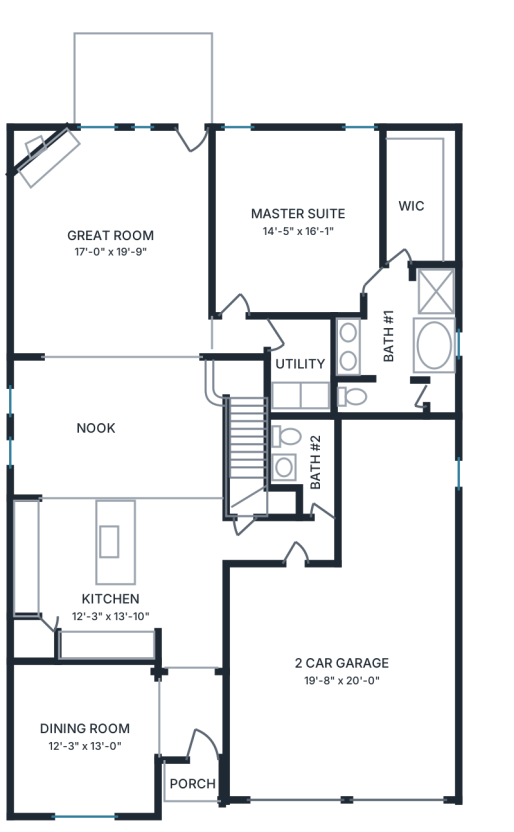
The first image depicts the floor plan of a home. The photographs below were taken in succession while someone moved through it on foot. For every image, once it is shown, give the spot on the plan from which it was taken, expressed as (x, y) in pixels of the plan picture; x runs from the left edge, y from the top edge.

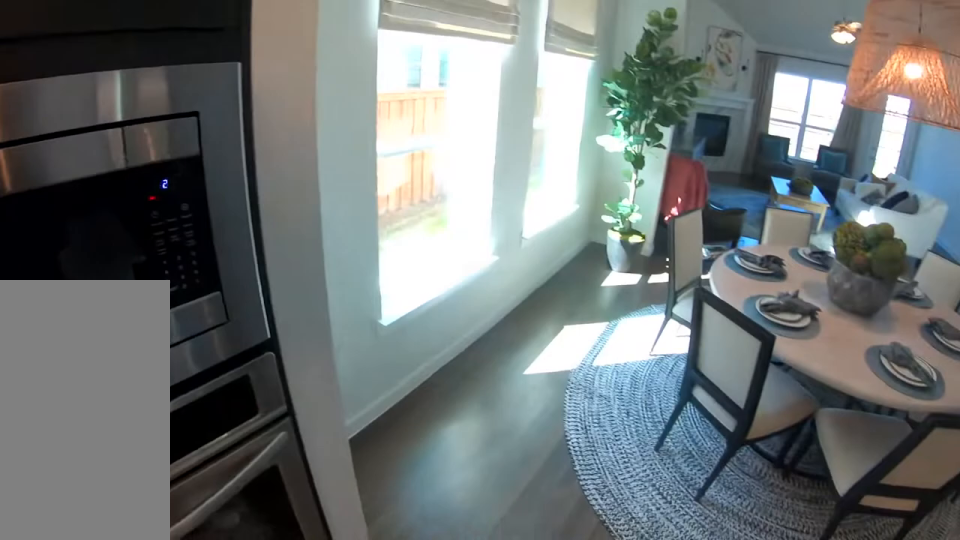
(77, 532)
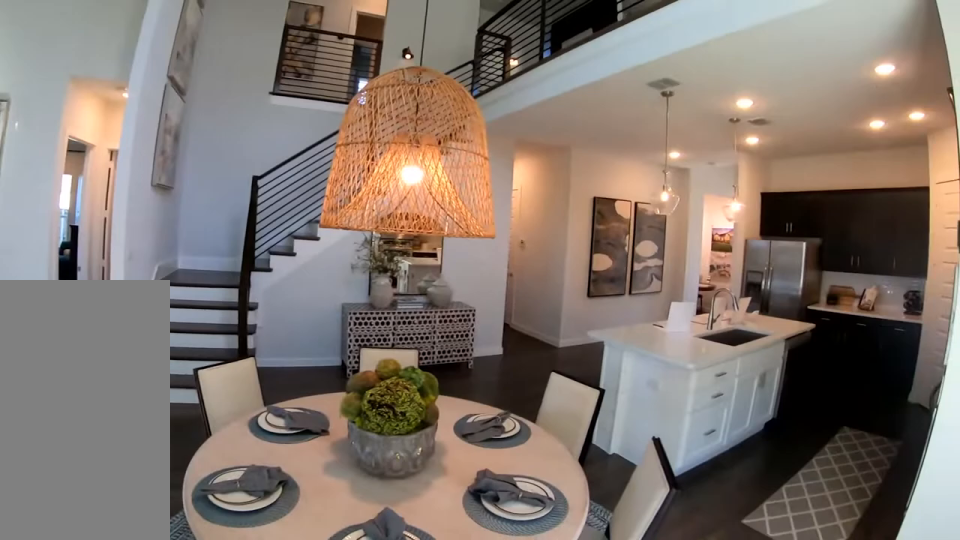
(77, 416)
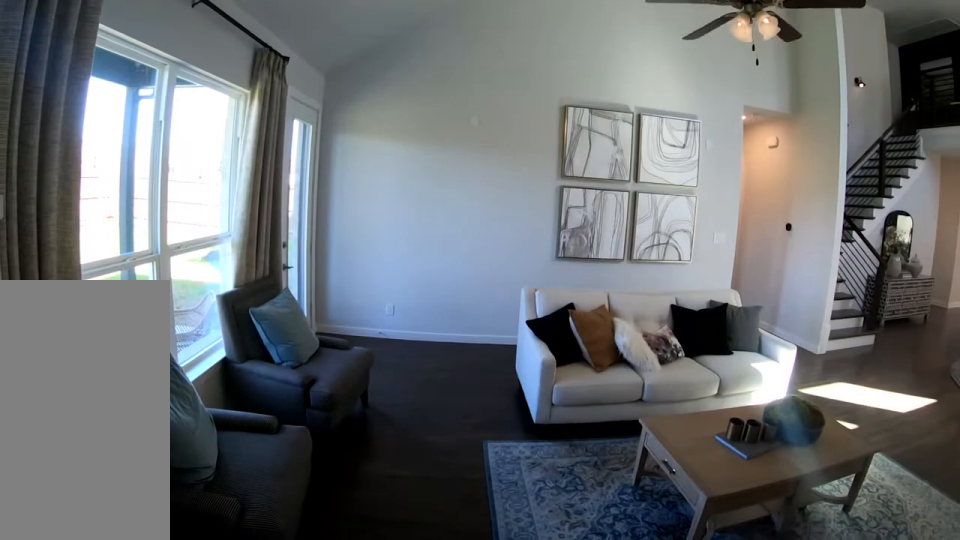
(57, 177)
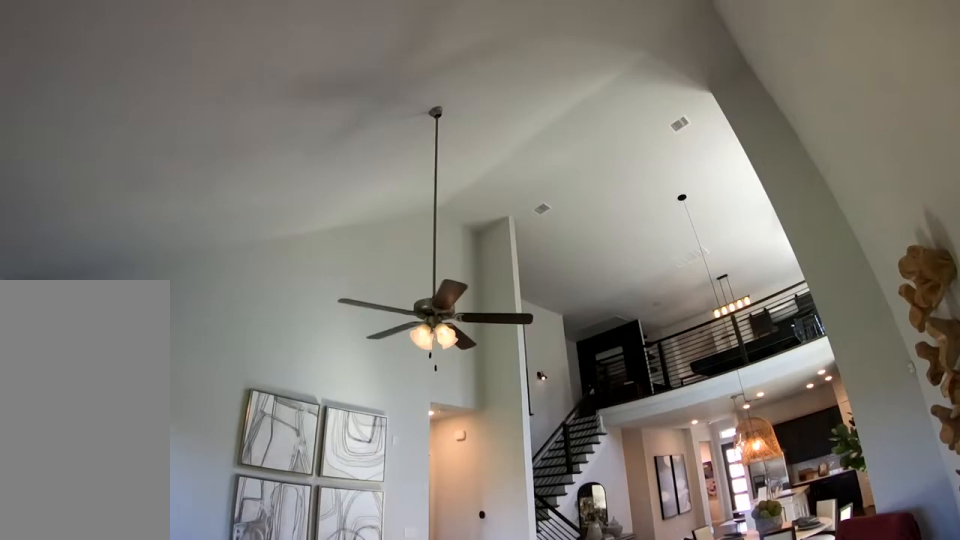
(57, 176)
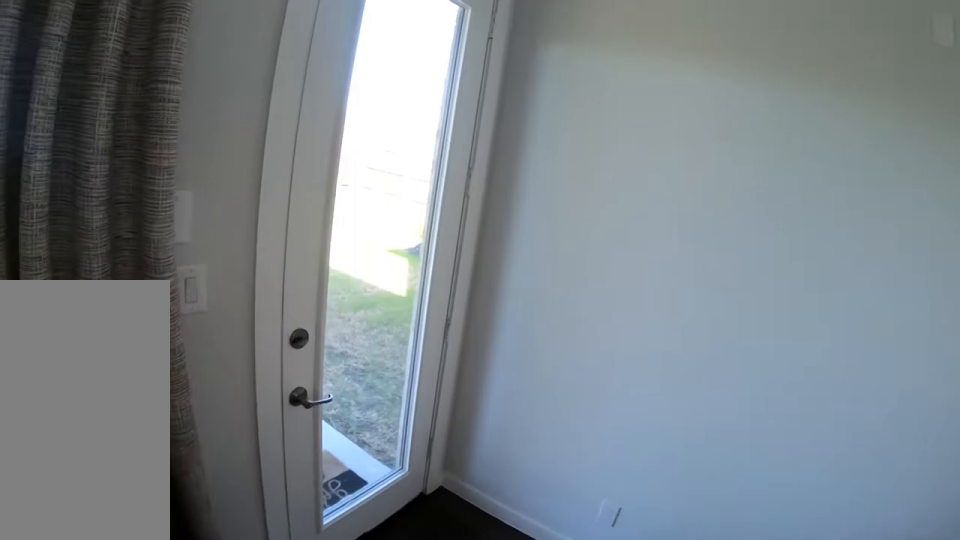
(108, 176)
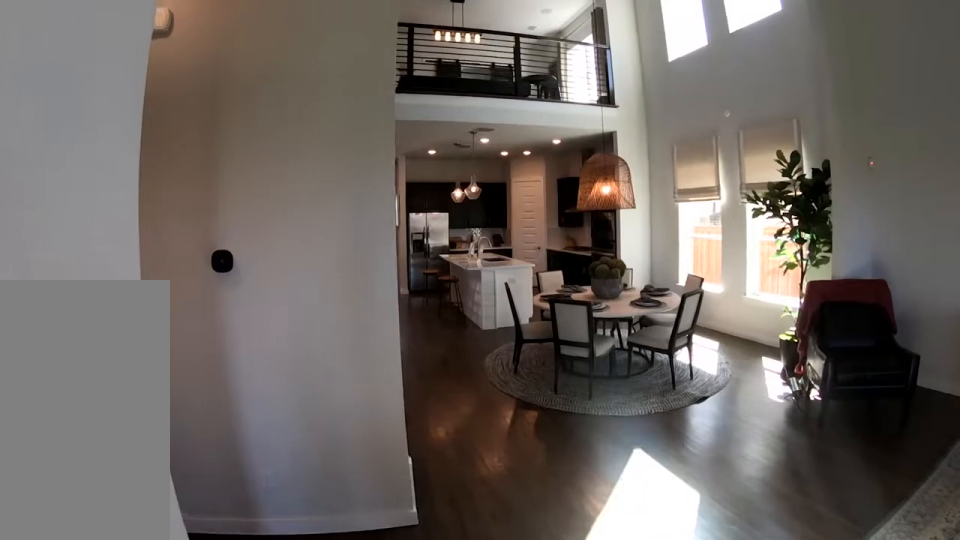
(176, 245)
